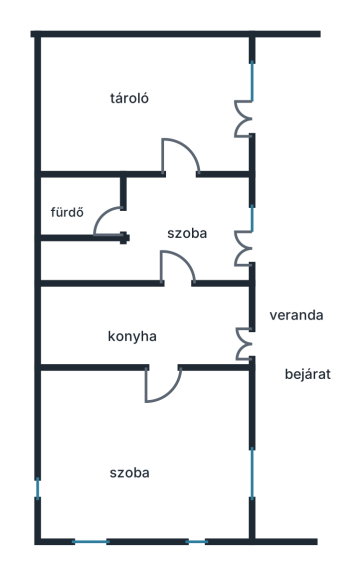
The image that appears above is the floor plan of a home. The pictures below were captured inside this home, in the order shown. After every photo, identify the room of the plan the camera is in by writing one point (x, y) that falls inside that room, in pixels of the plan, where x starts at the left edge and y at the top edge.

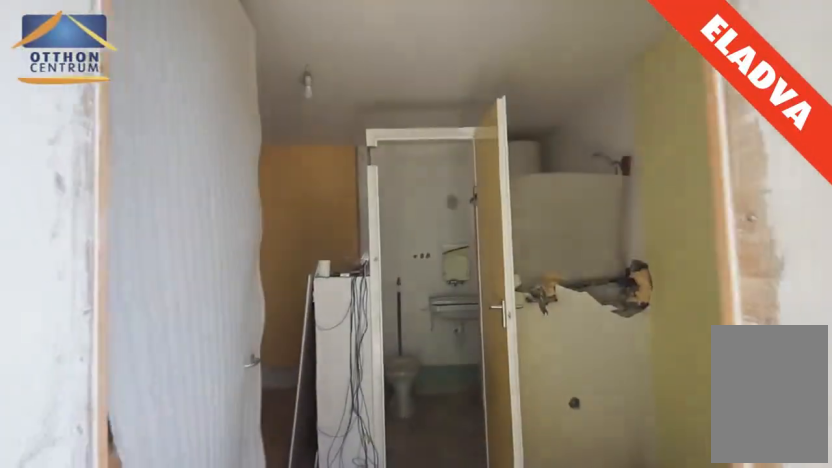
(243, 232)
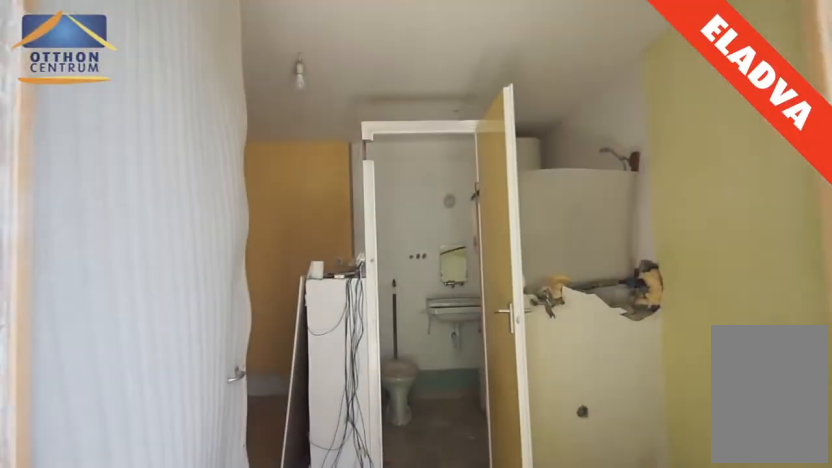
(236, 233)
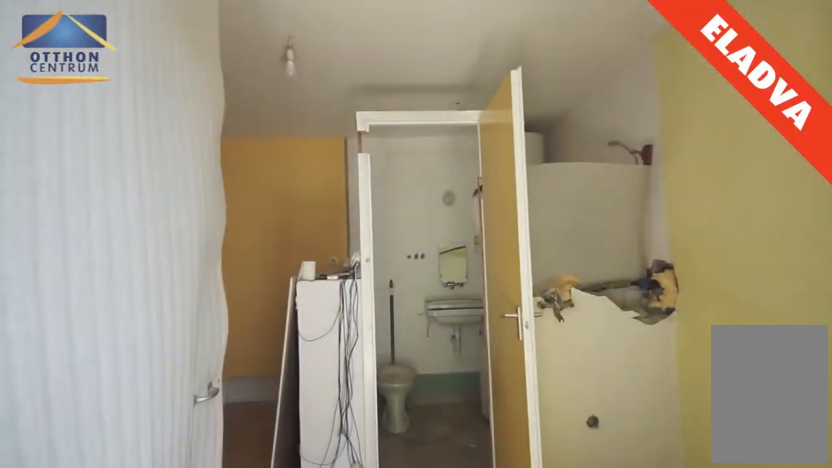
(229, 234)
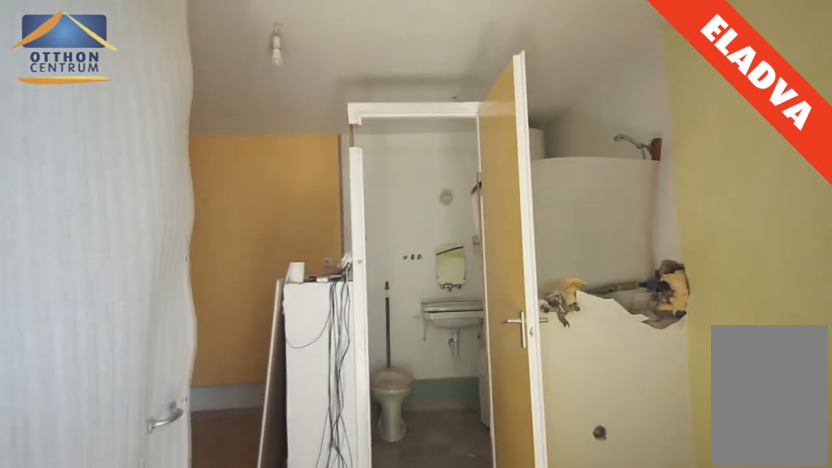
(217, 236)
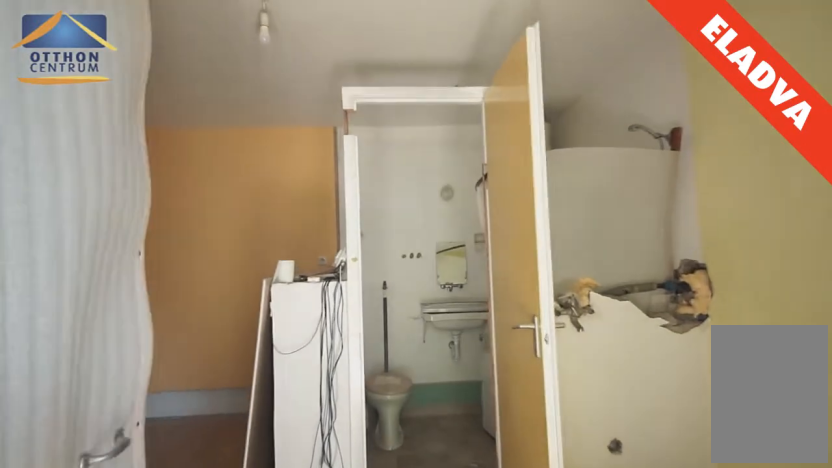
(210, 237)
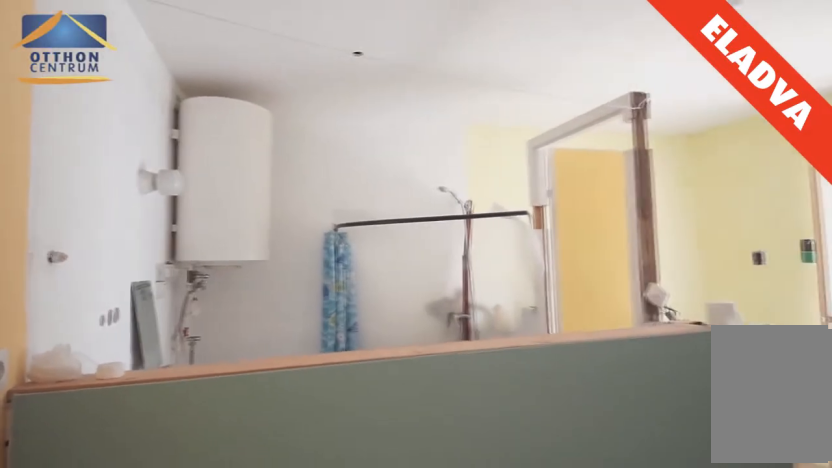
(199, 238)
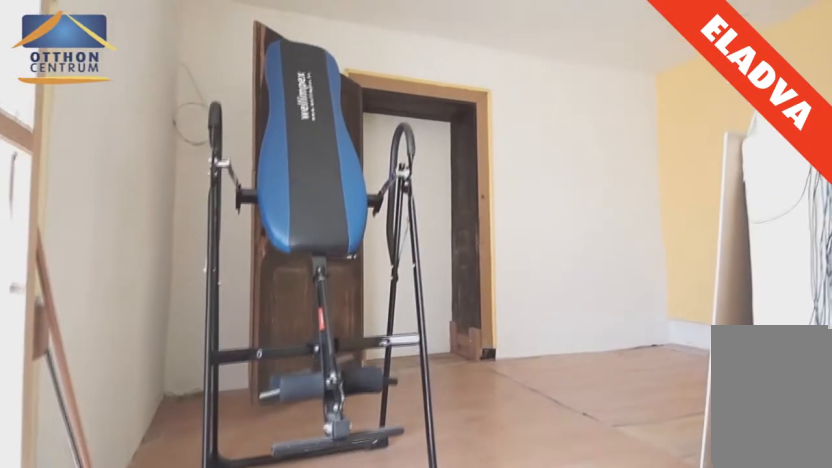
(199, 238)
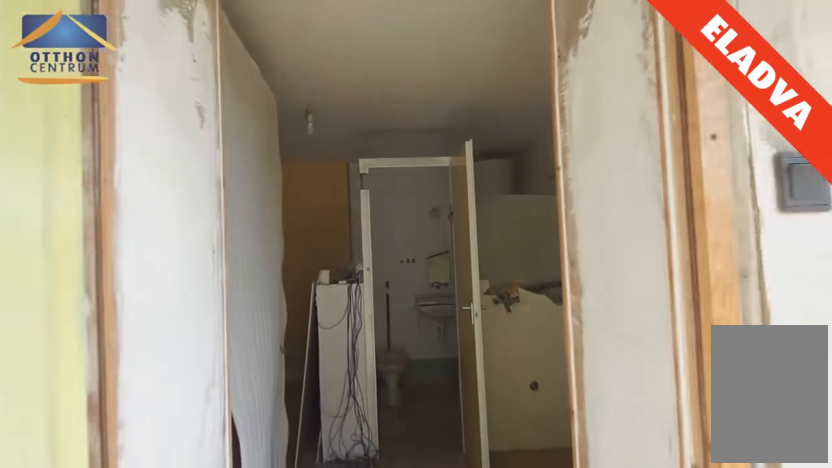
(245, 239)
